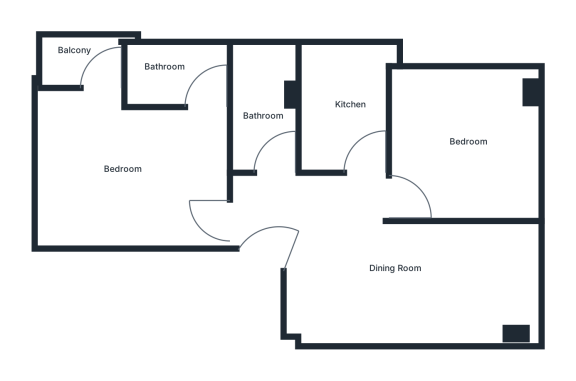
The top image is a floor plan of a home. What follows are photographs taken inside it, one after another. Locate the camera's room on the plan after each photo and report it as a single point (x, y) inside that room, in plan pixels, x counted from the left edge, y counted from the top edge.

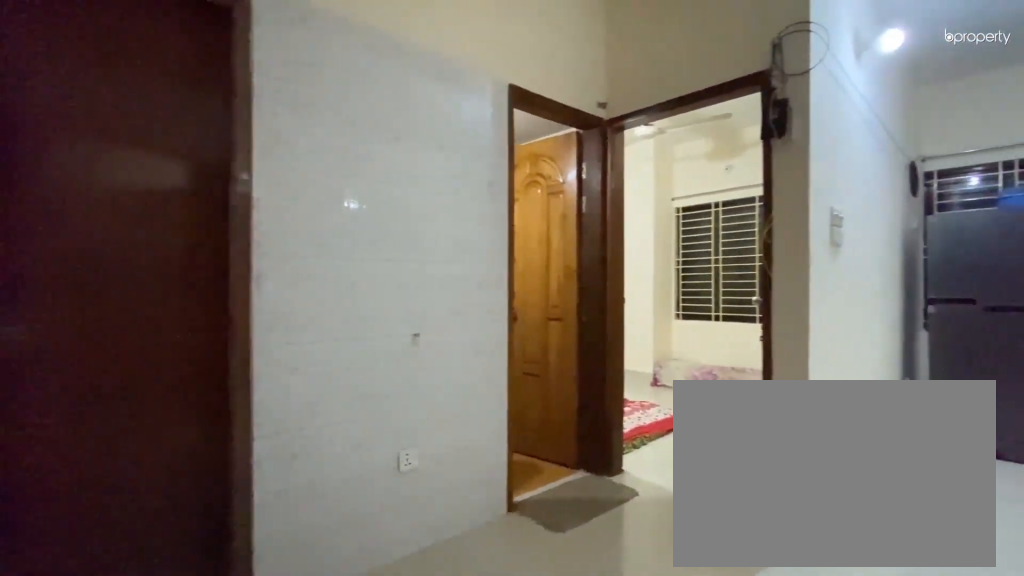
(350, 259)
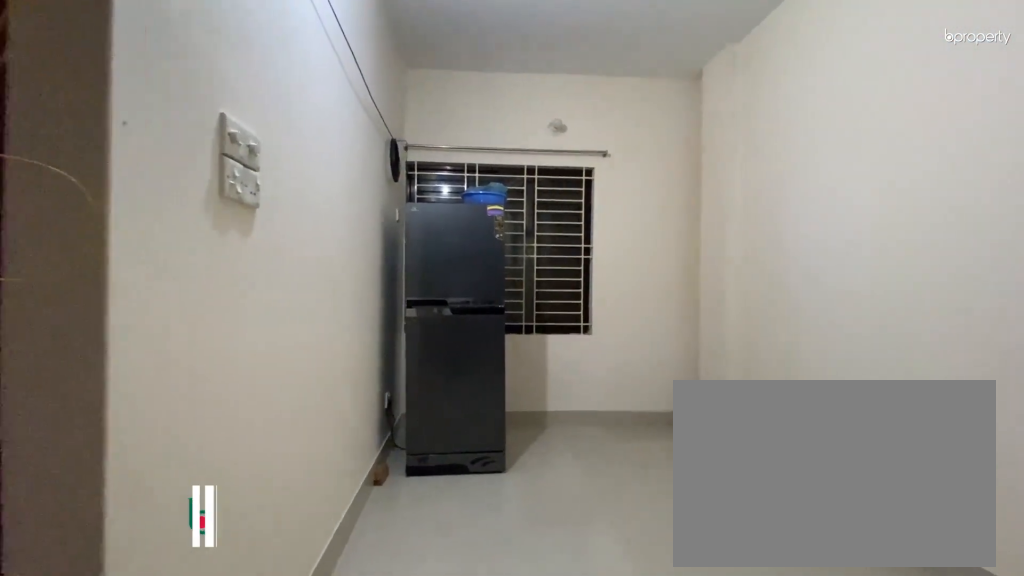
(415, 278)
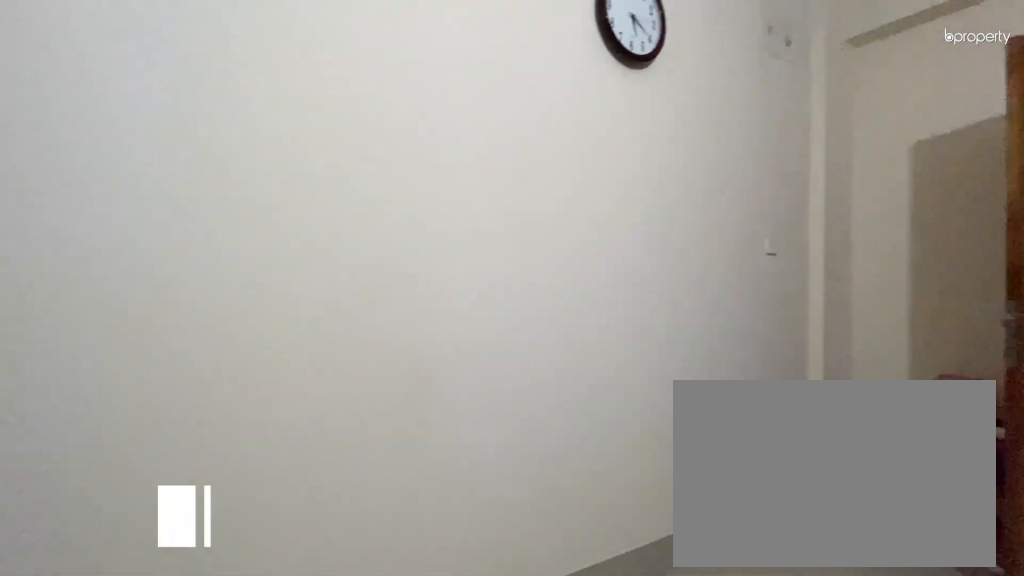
(415, 278)
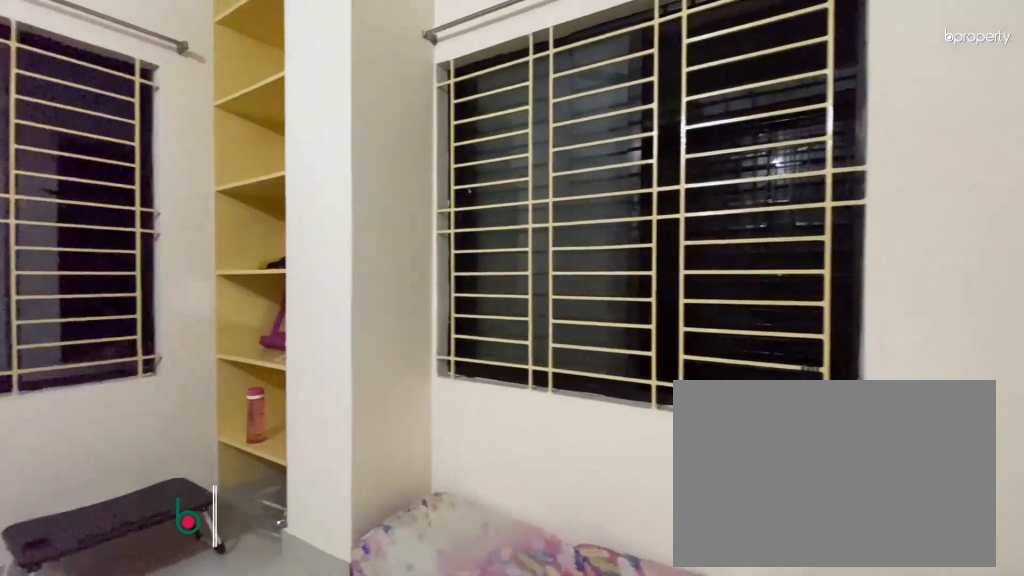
(465, 142)
